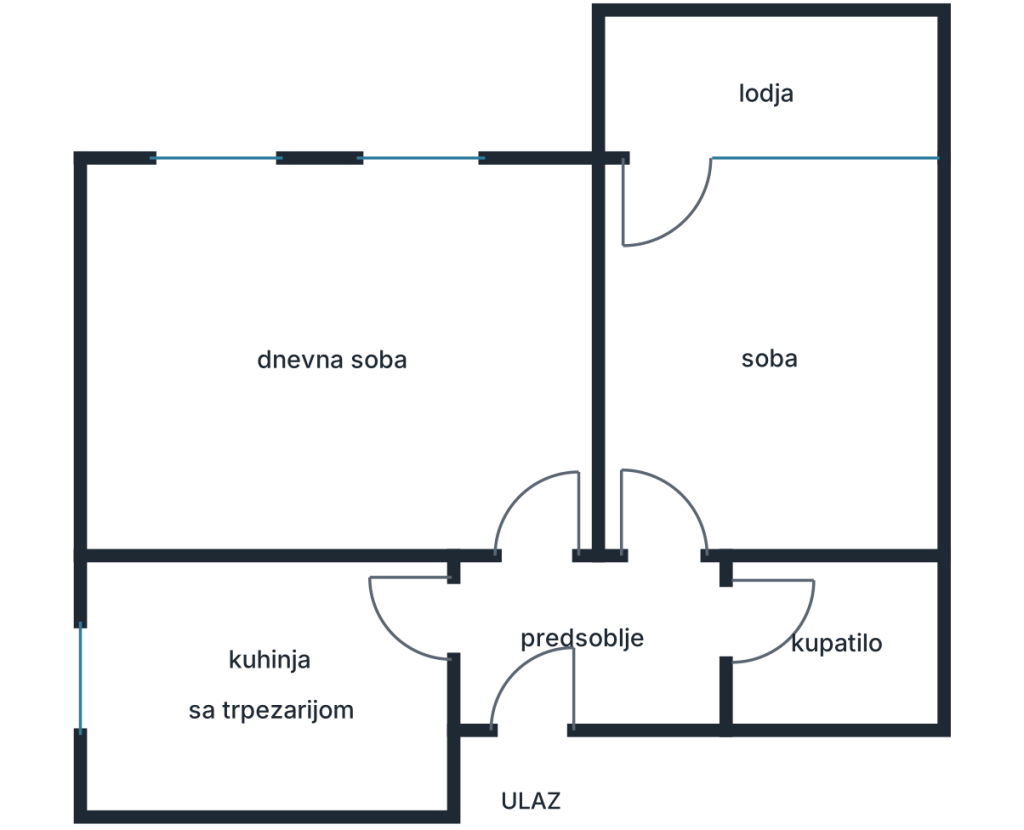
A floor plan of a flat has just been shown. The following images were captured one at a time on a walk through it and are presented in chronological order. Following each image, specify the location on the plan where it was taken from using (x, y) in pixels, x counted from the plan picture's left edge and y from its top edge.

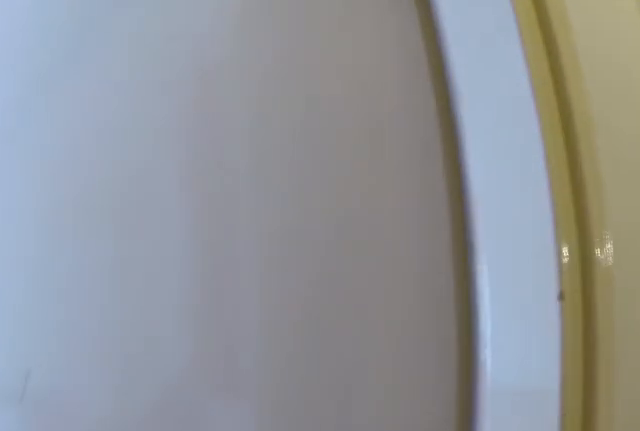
(526, 635)
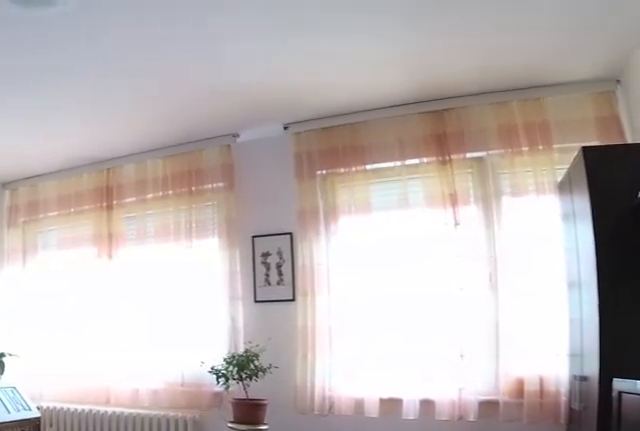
(526, 502)
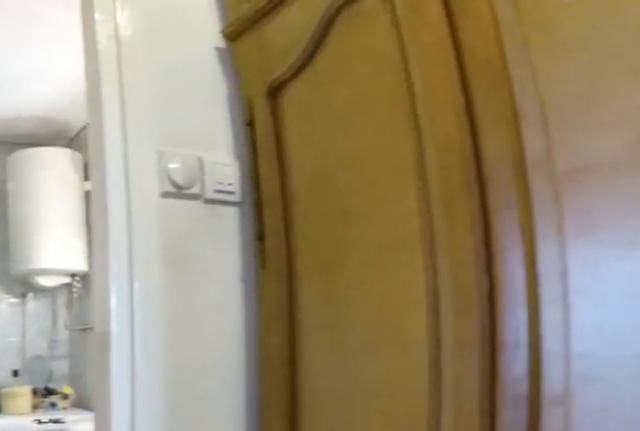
(574, 640)
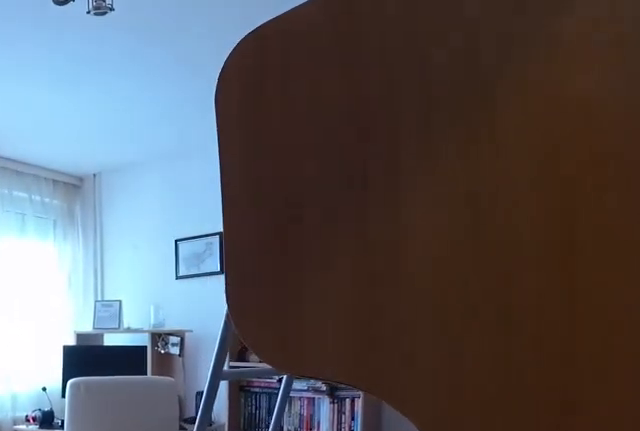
(643, 544)
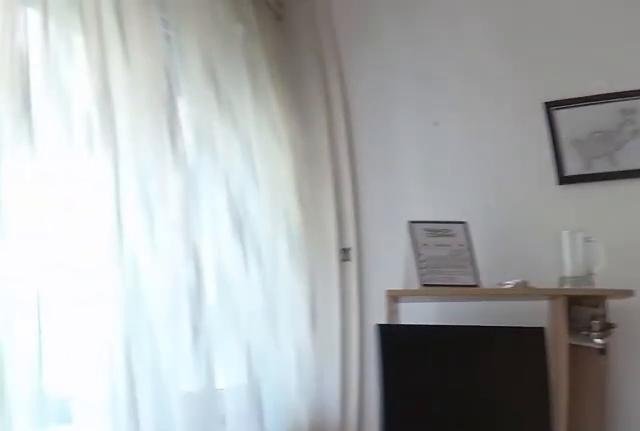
(682, 356)
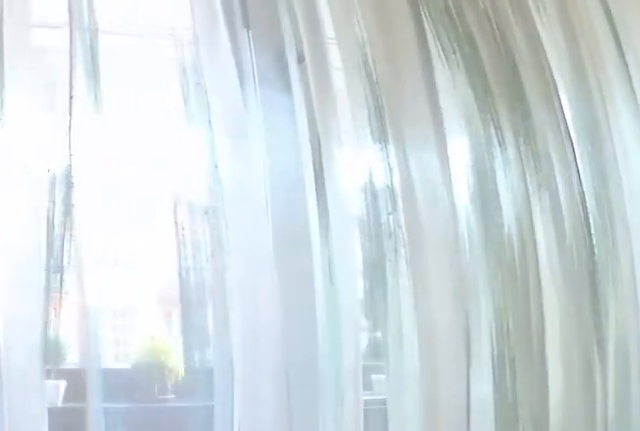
(687, 320)
